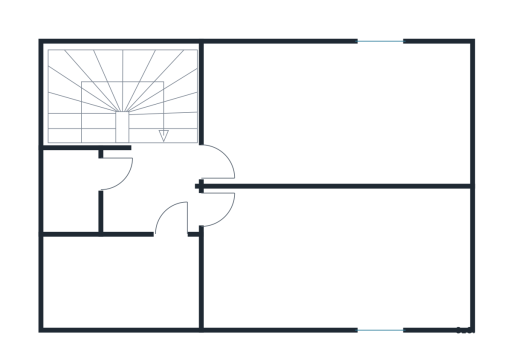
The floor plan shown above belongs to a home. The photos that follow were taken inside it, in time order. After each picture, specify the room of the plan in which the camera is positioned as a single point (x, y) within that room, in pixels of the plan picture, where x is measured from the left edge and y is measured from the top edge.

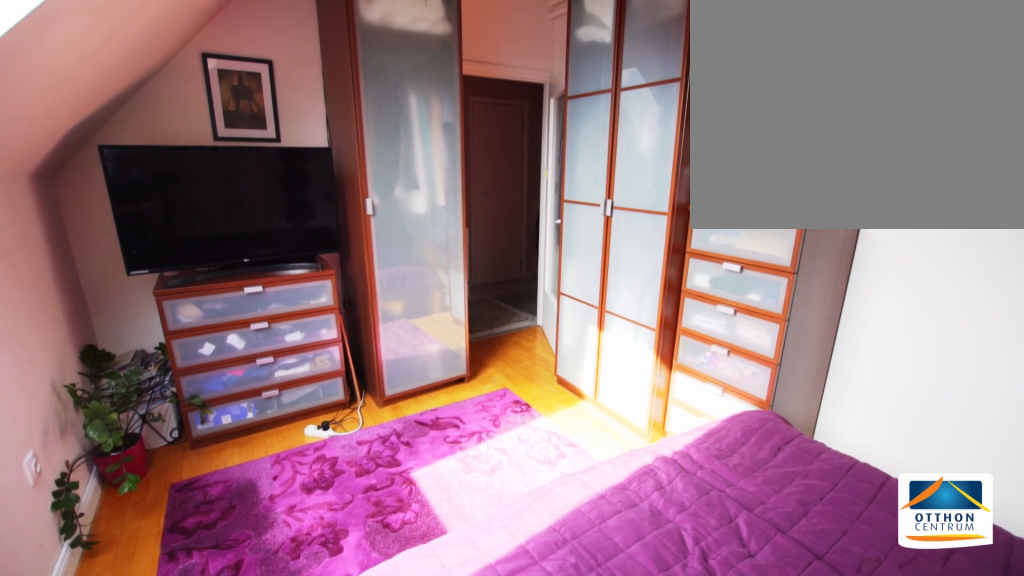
(341, 277)
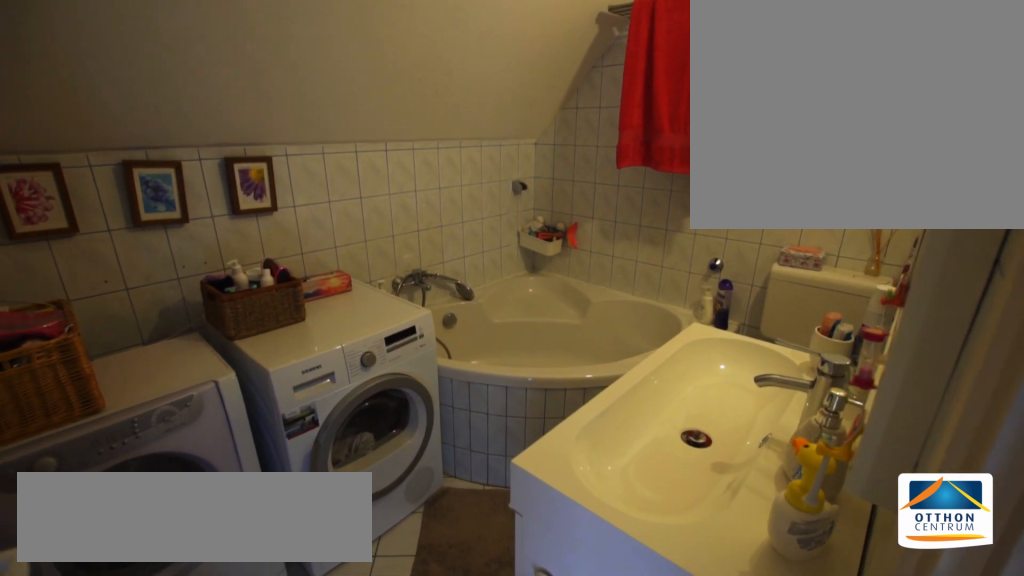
(114, 277)
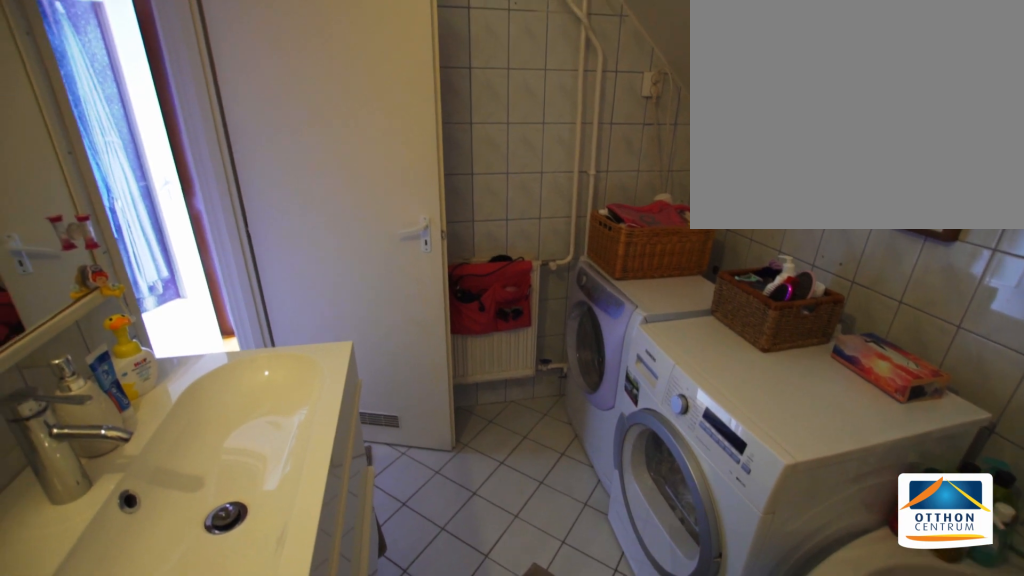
(114, 278)
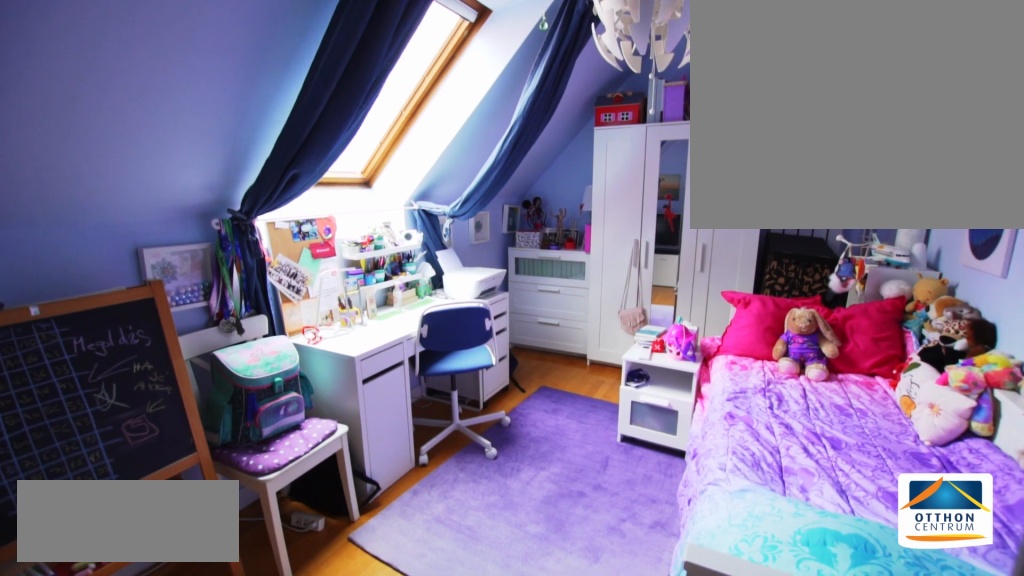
(339, 118)
